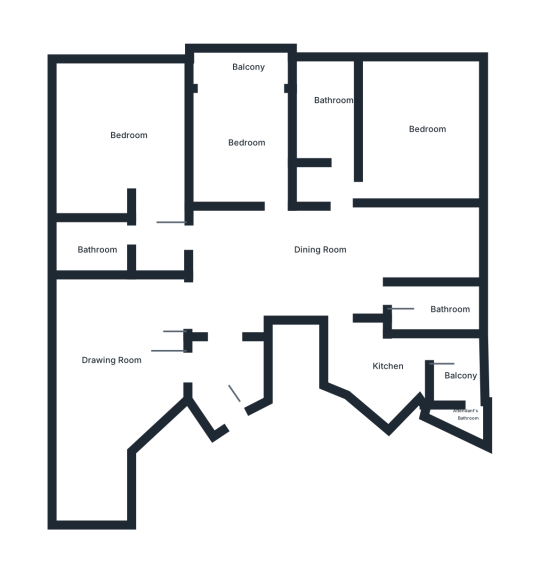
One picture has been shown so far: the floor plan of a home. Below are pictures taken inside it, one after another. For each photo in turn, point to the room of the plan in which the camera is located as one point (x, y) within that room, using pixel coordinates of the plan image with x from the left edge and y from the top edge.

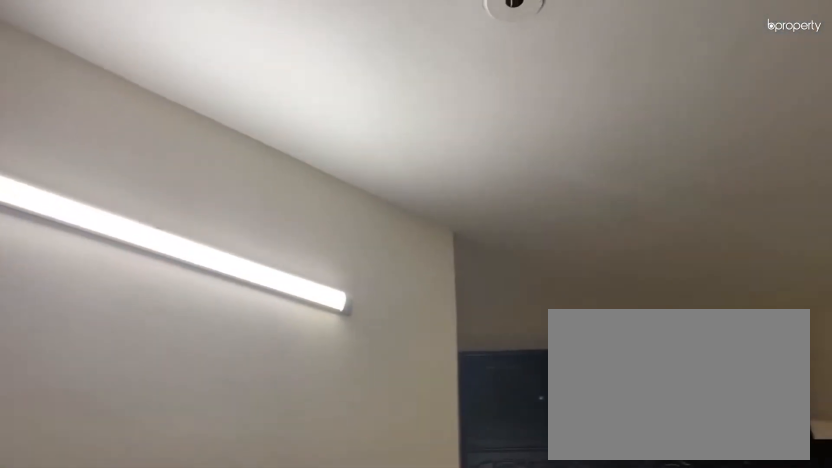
(105, 382)
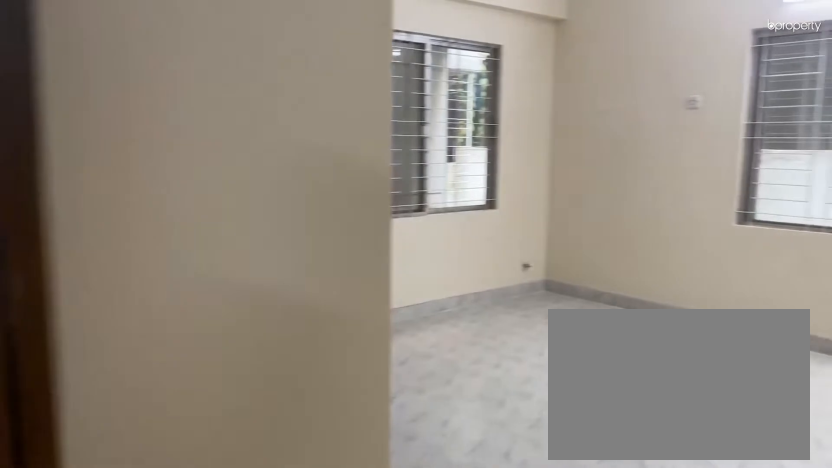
(158, 227)
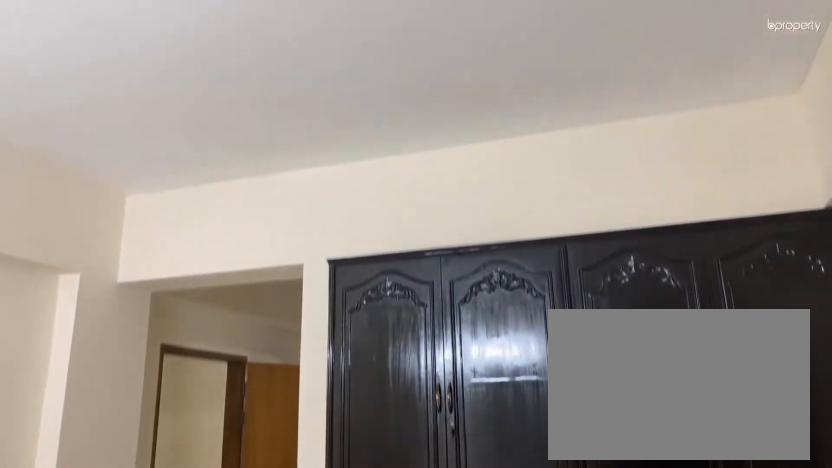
(129, 132)
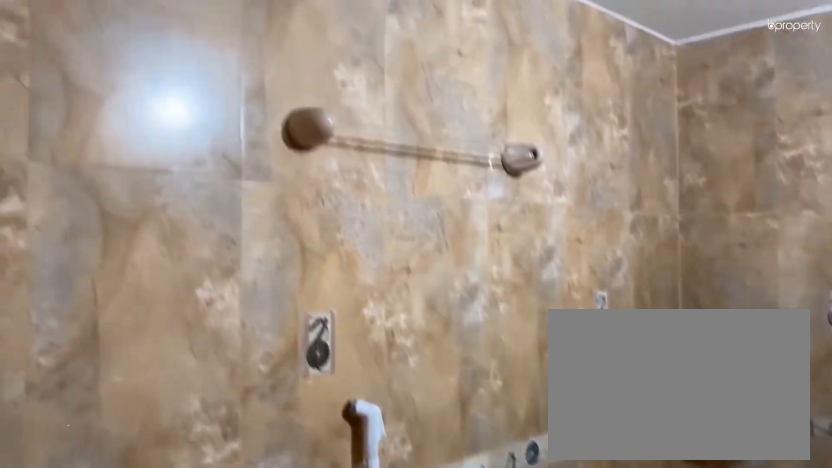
(97, 243)
